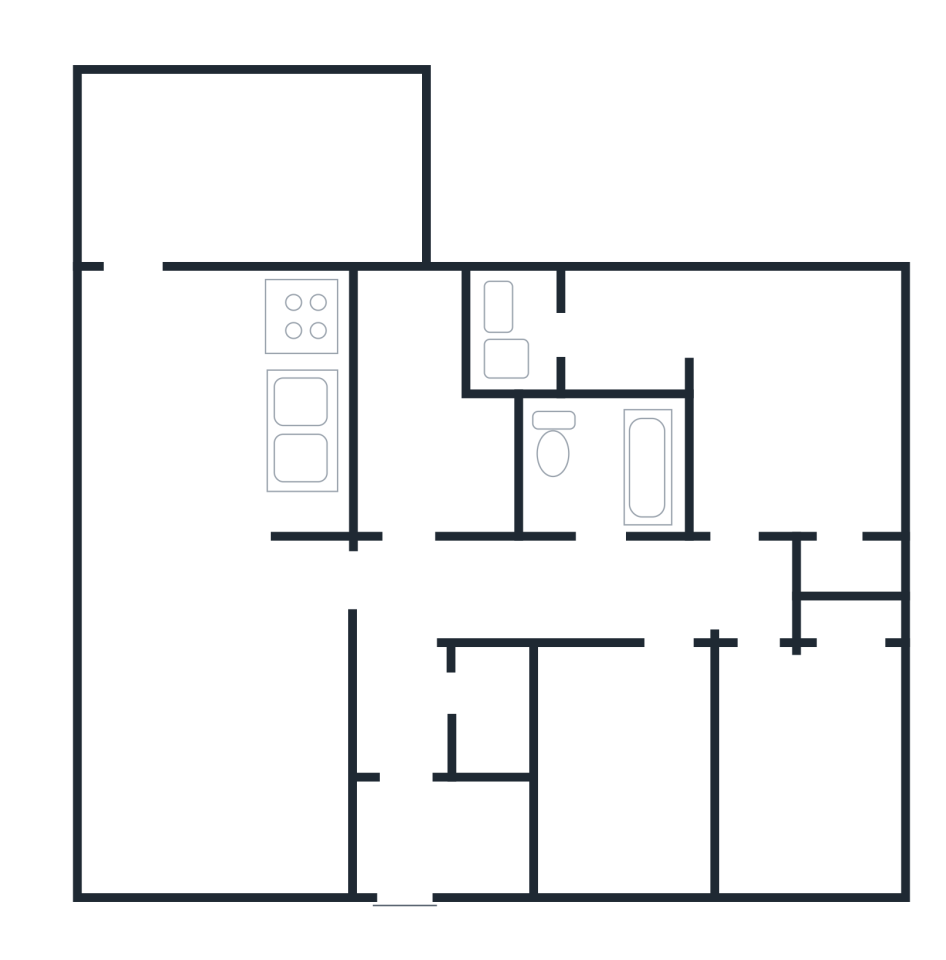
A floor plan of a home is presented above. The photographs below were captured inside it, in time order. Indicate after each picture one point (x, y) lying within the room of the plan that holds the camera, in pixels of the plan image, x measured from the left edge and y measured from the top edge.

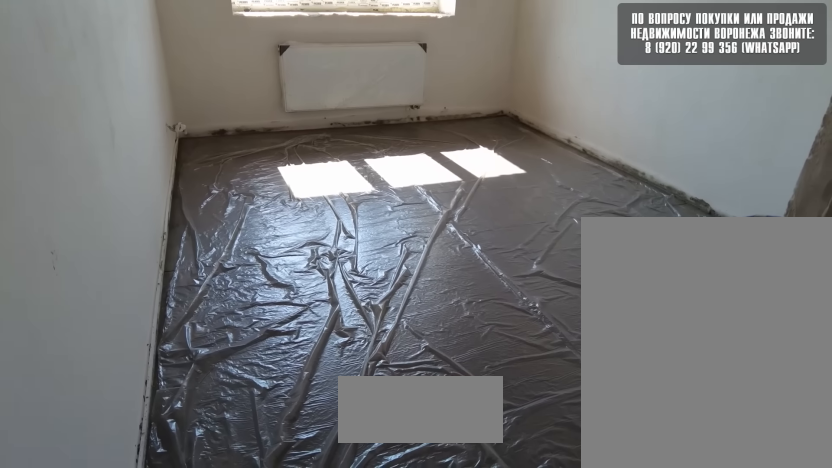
(654, 758)
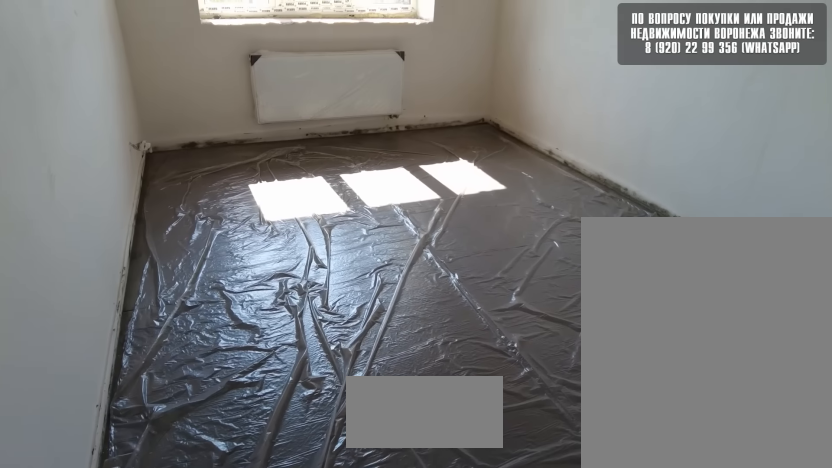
(654, 762)
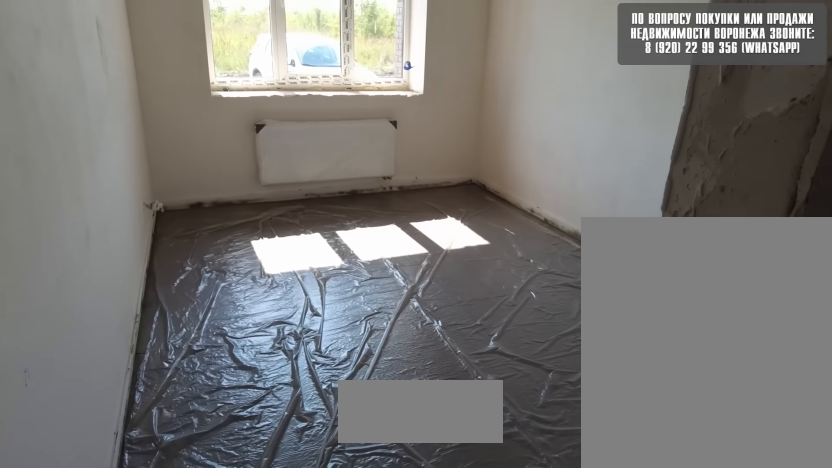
(656, 739)
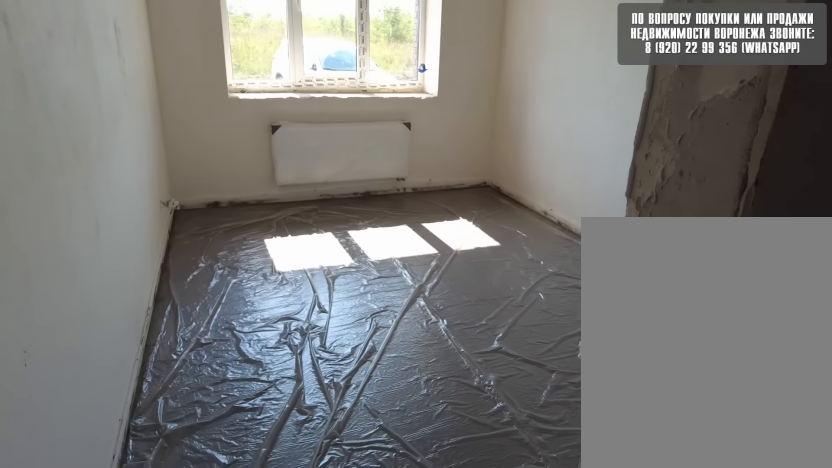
(608, 665)
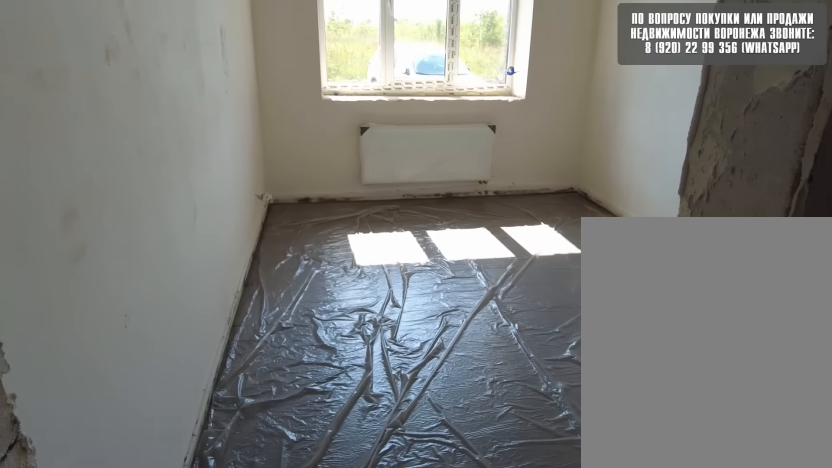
(652, 758)
